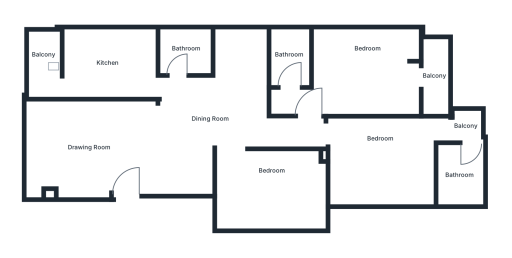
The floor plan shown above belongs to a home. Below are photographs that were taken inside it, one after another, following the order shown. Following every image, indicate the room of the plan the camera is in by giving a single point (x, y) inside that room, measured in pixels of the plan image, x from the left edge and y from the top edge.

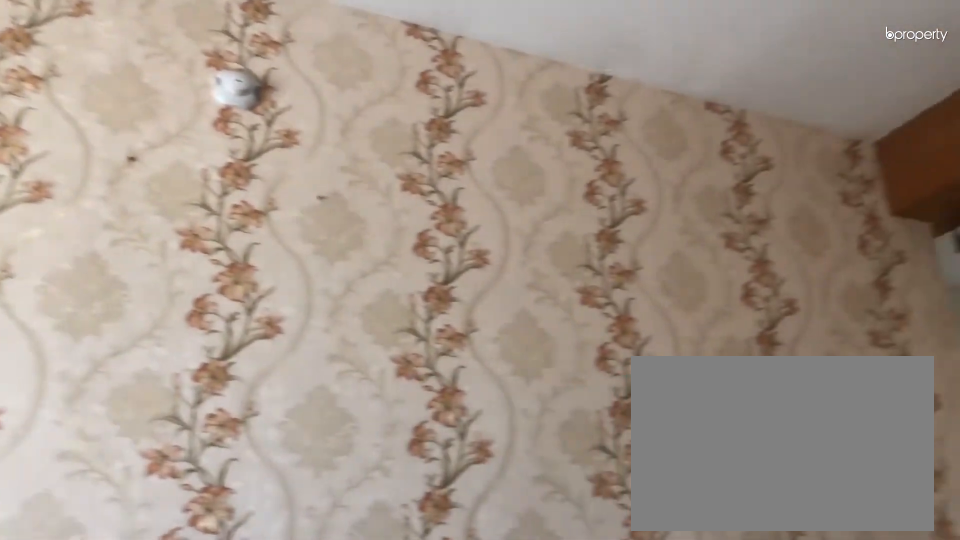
(91, 149)
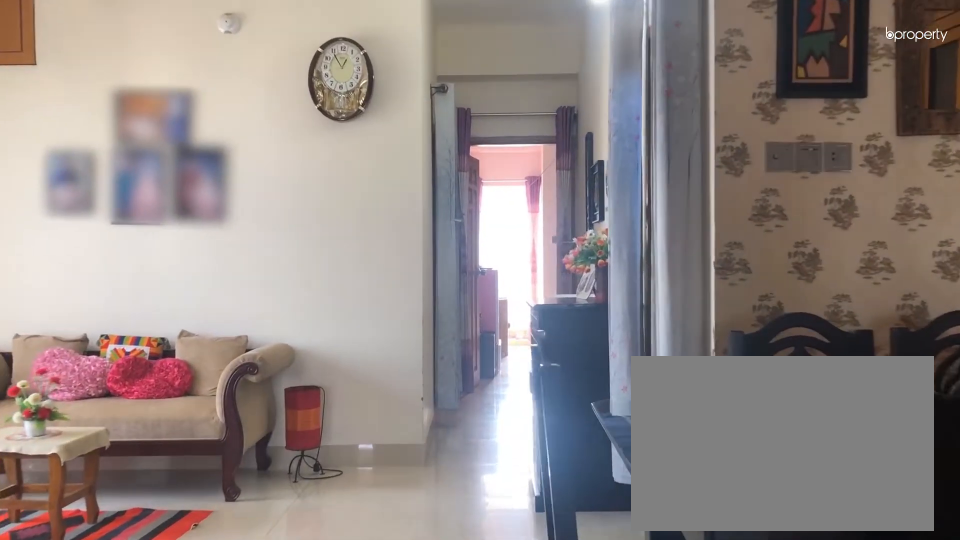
(209, 118)
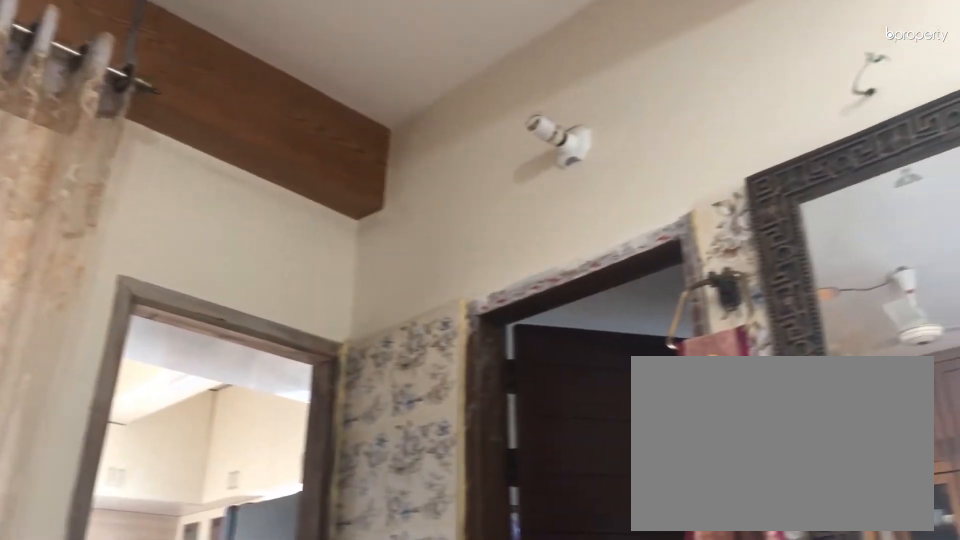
(209, 117)
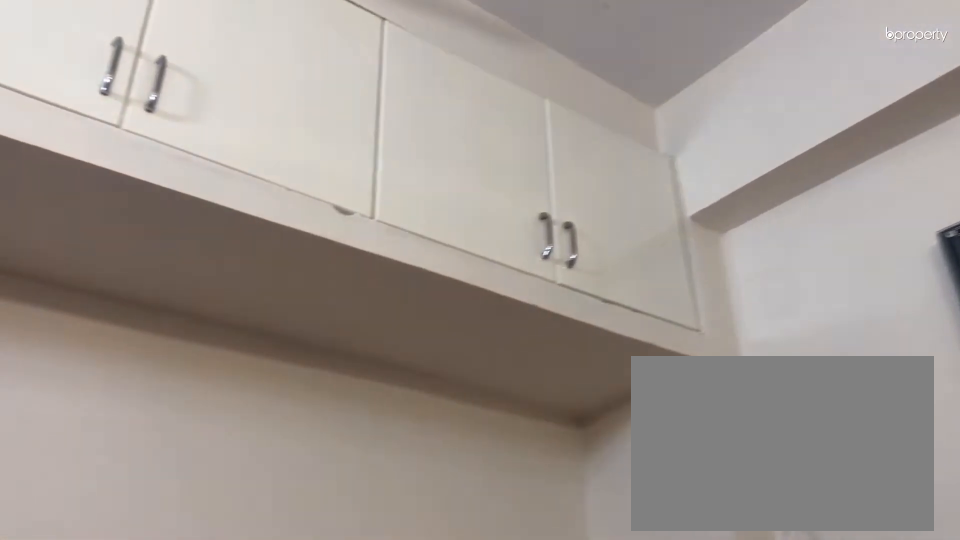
(273, 191)
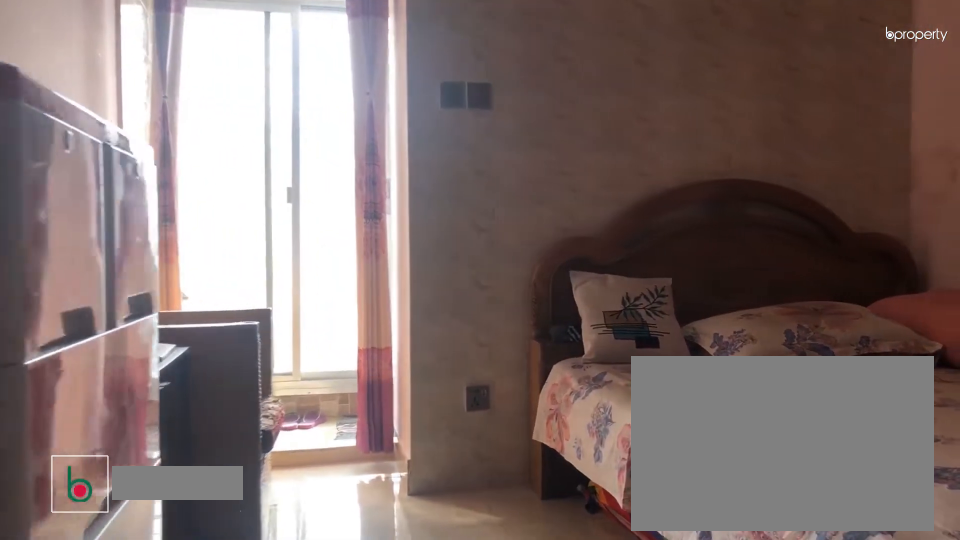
(380, 164)
